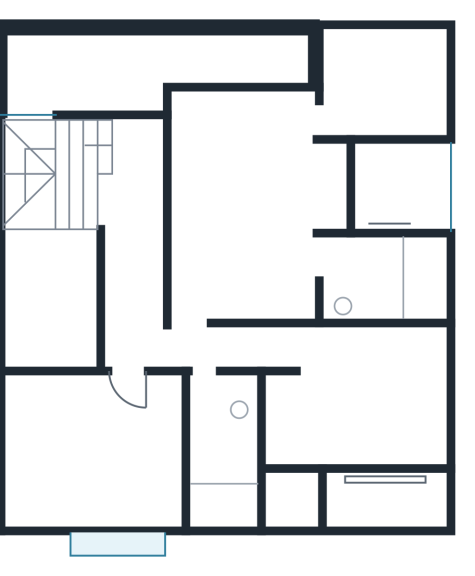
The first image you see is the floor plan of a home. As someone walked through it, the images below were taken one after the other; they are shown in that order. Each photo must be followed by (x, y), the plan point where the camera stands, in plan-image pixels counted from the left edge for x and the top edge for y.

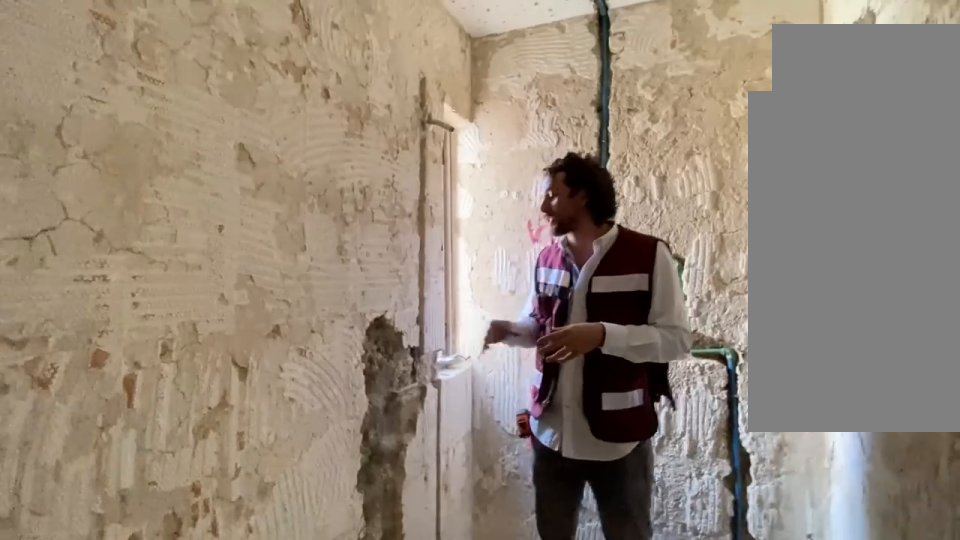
(207, 381)
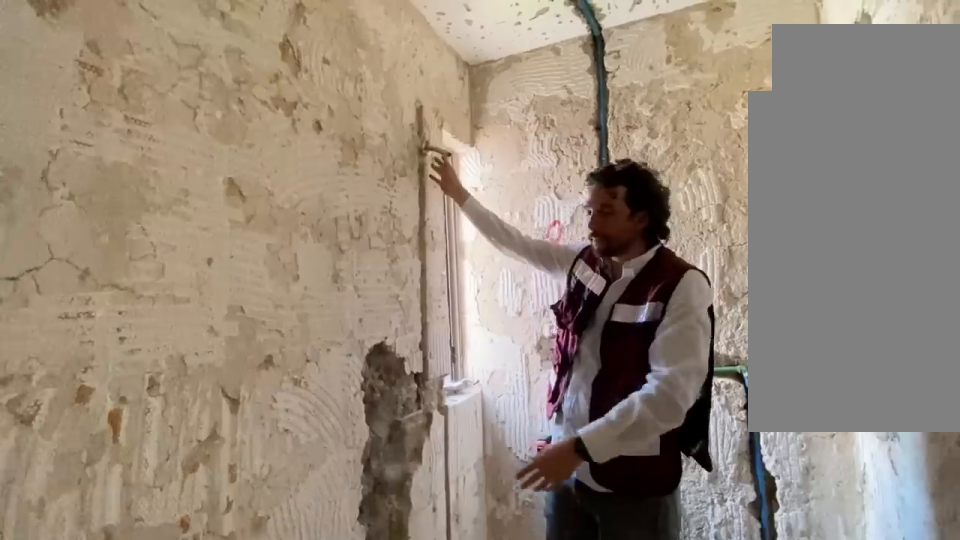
(206, 382)
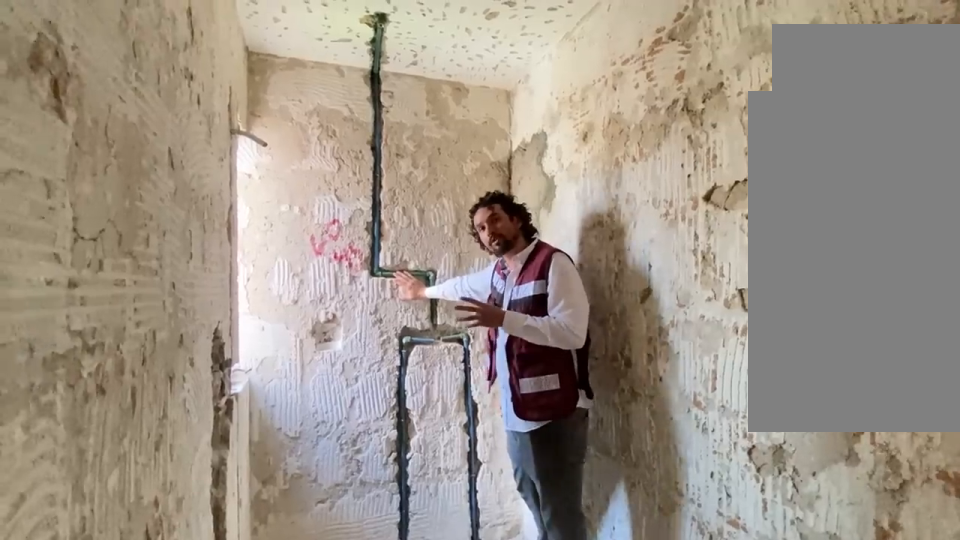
(209, 413)
